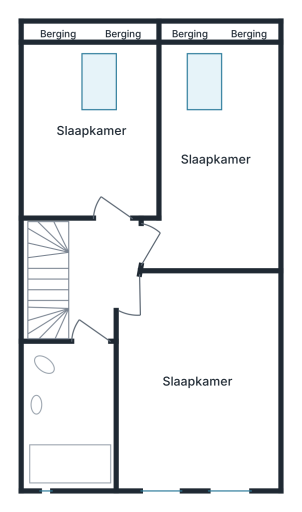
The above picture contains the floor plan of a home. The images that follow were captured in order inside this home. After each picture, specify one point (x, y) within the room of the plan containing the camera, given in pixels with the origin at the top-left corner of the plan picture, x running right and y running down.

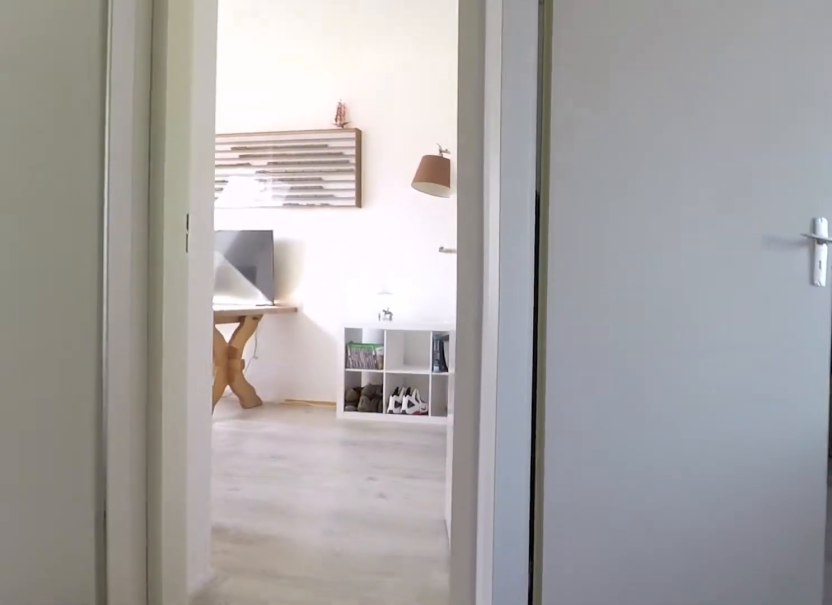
(88, 293)
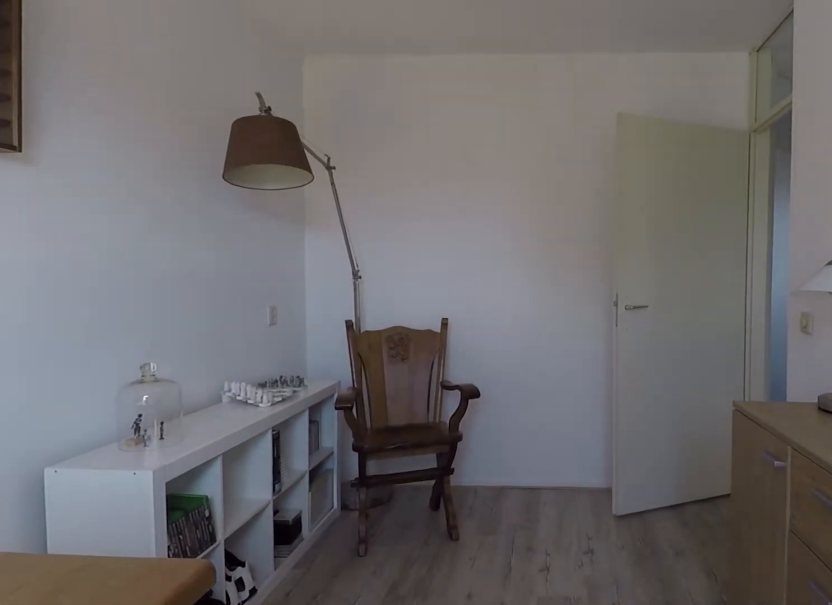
(272, 162)
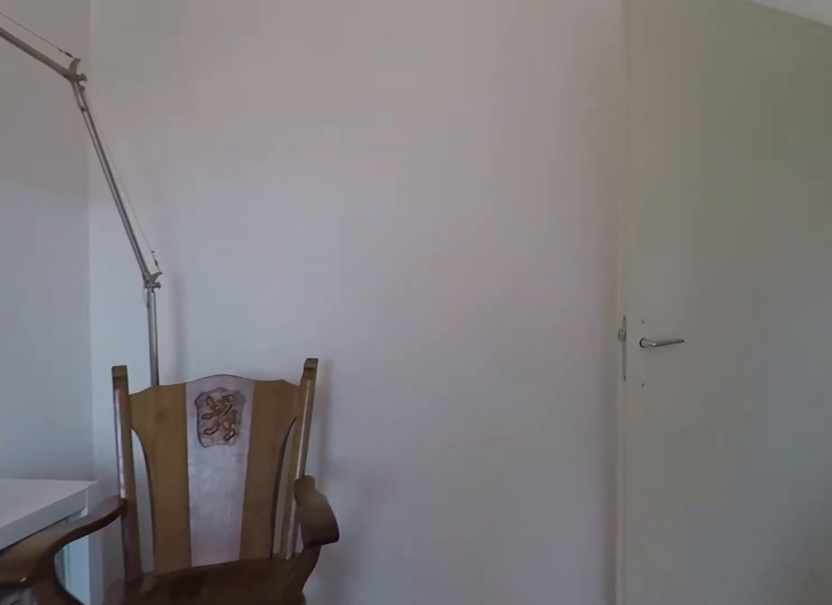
(272, 162)
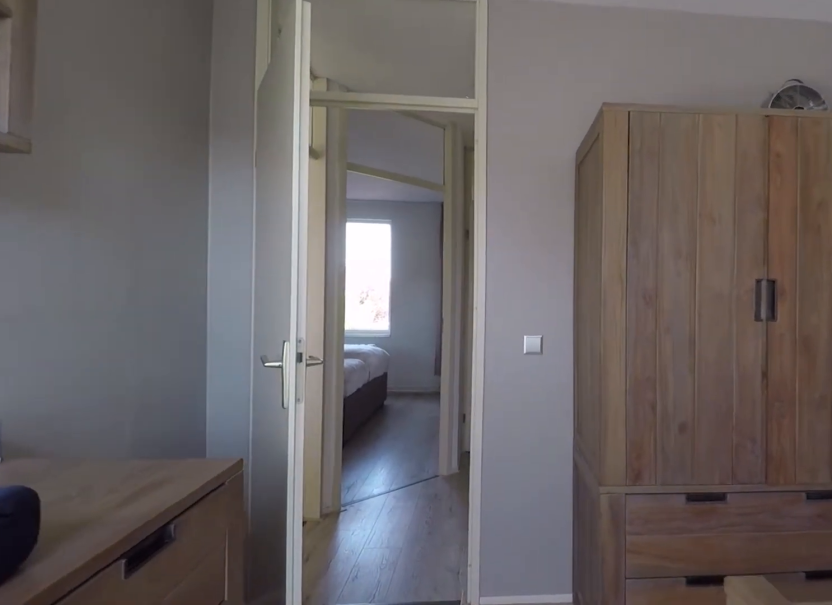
(92, 75)
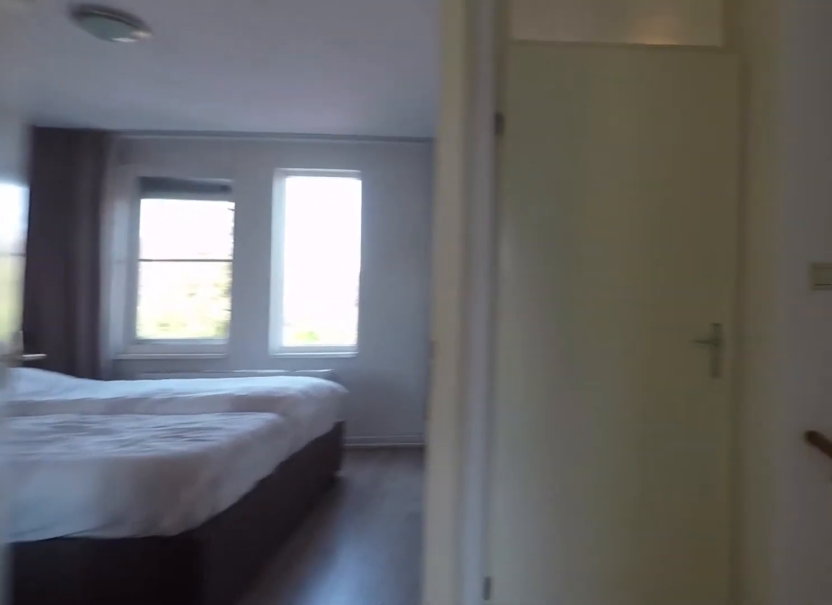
(88, 293)
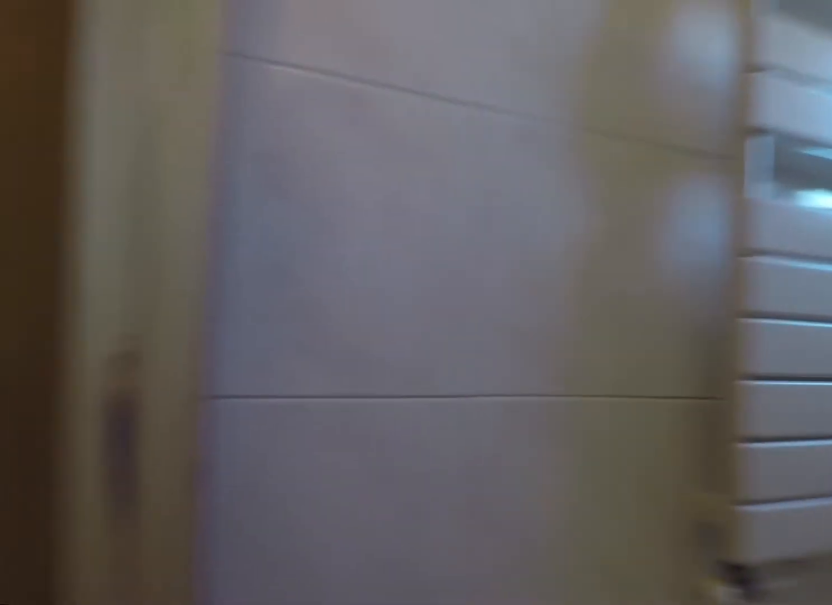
(70, 415)
